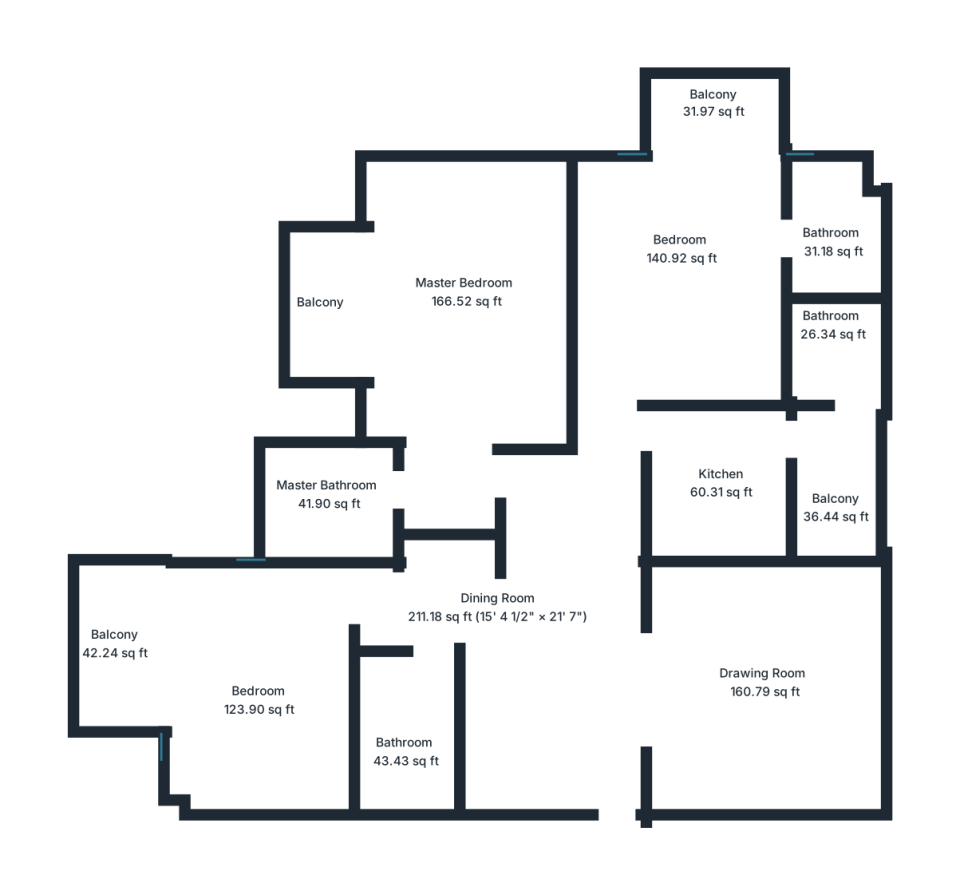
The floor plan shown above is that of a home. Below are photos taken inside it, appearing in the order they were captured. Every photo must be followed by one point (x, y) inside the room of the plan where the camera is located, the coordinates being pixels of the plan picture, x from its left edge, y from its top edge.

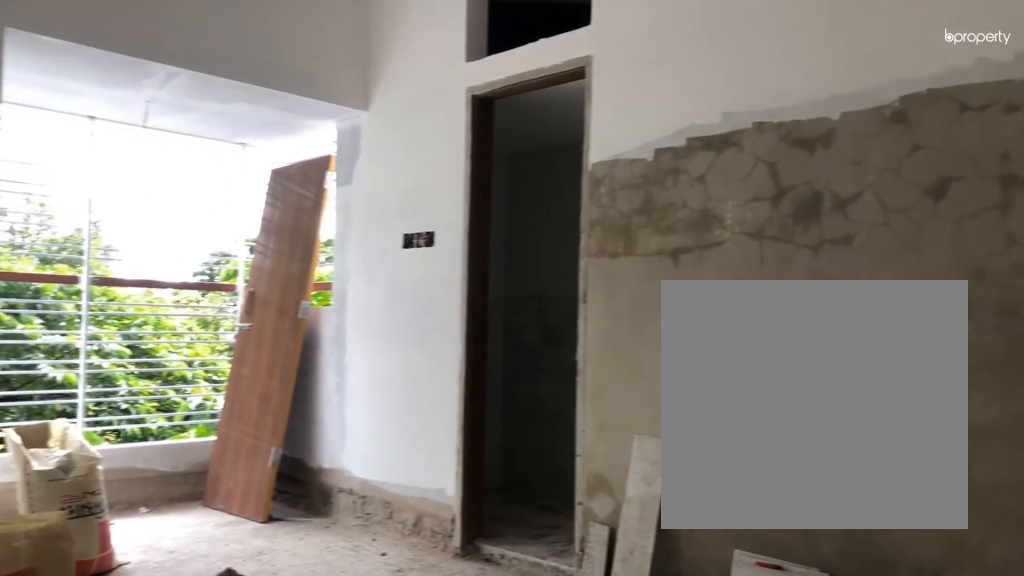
(681, 250)
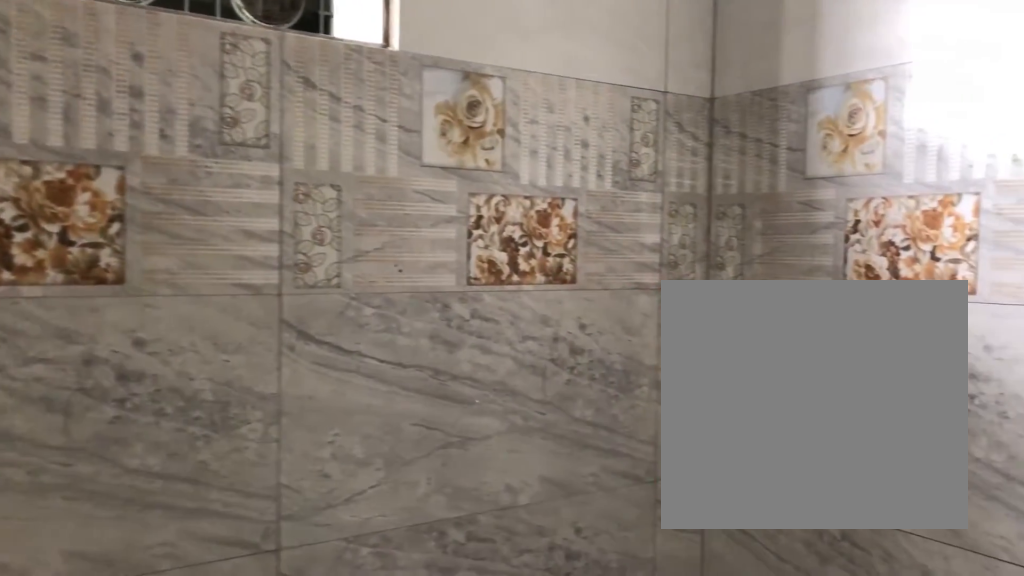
(831, 240)
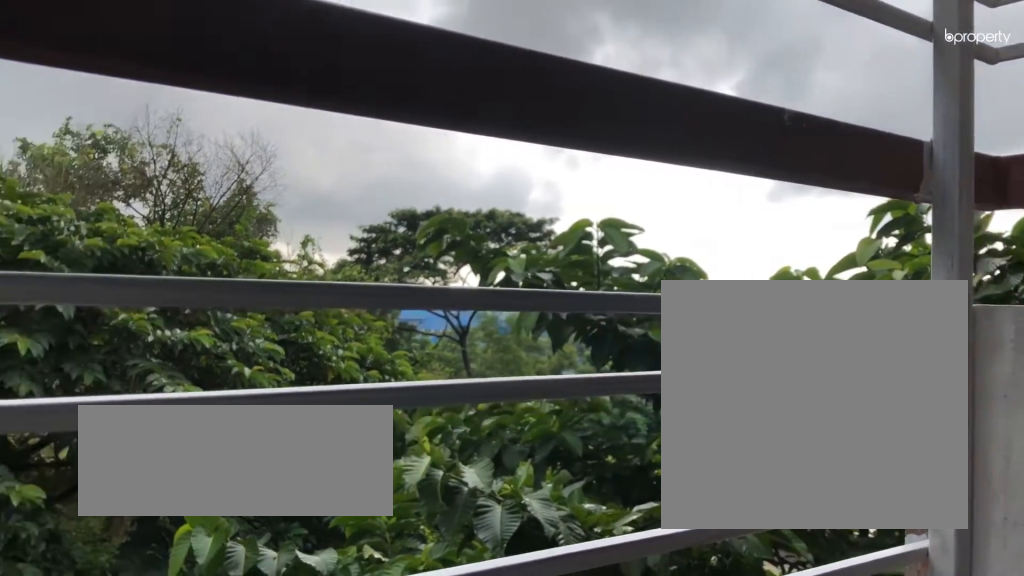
(717, 112)
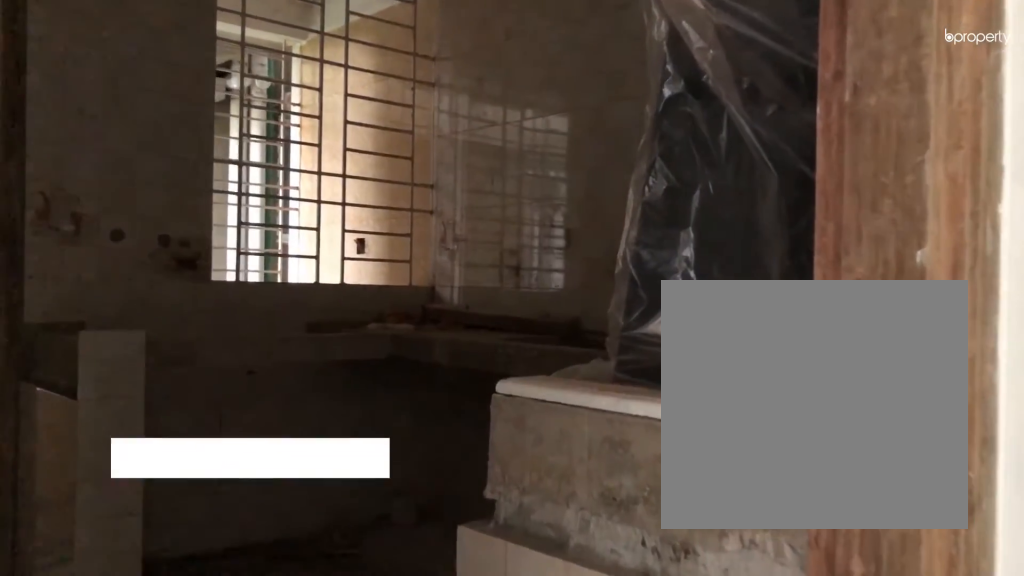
(716, 485)
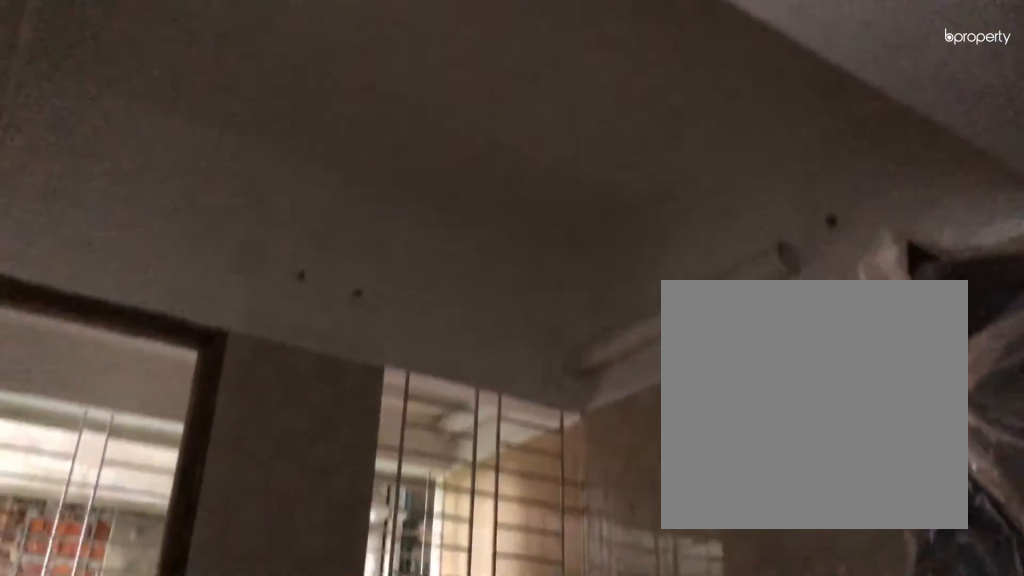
(716, 485)
